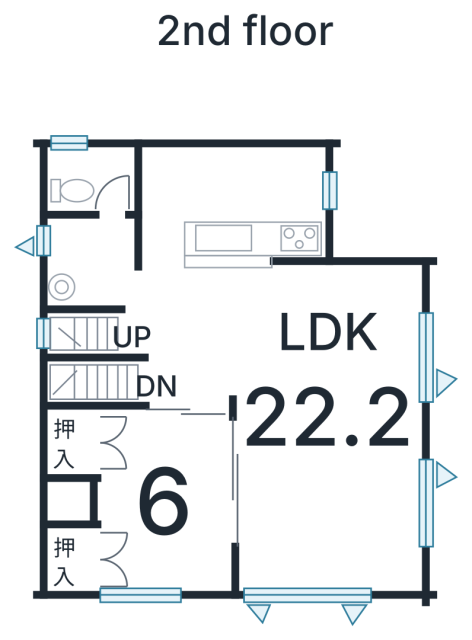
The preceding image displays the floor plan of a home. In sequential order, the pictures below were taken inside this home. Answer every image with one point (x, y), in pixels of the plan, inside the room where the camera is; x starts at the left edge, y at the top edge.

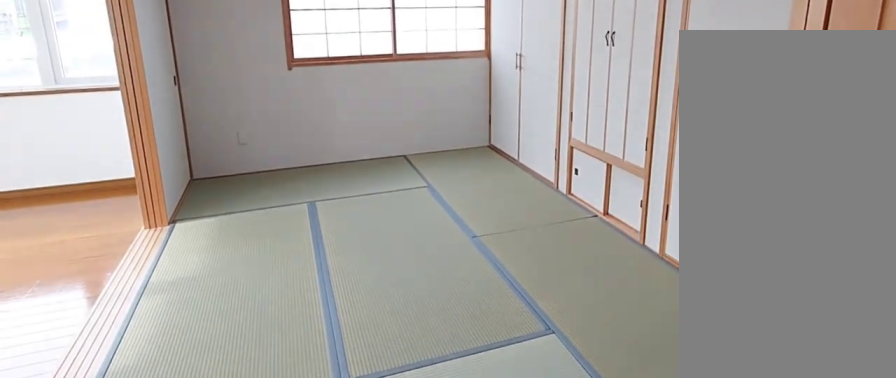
(163, 496)
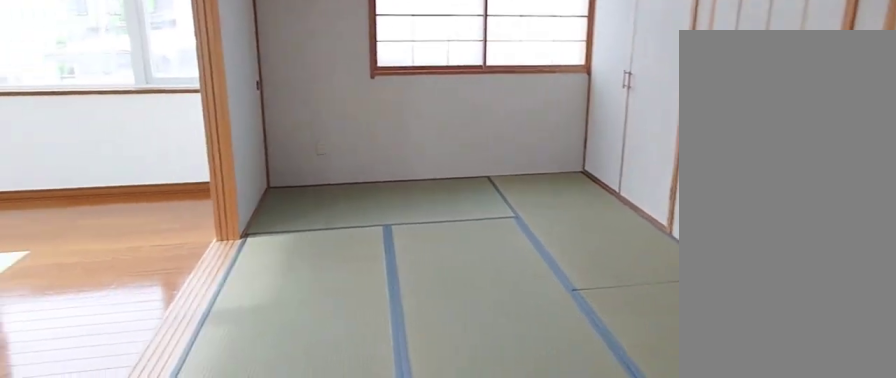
(163, 496)
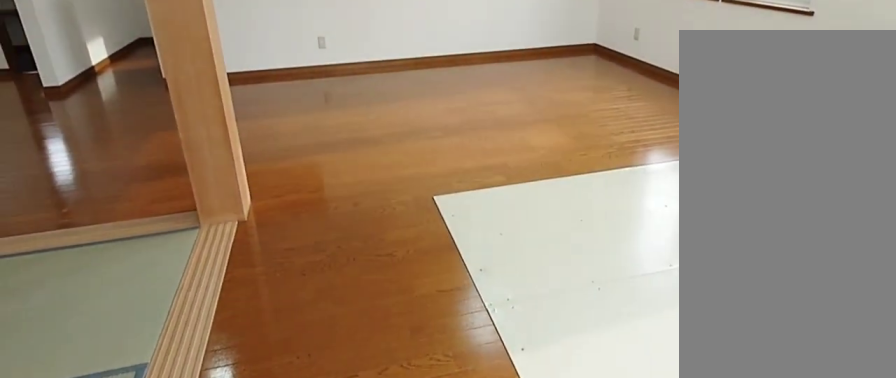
(326, 413)
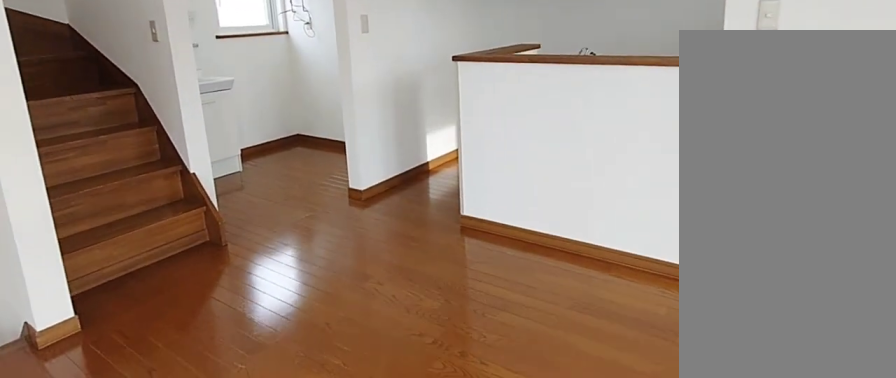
(326, 413)
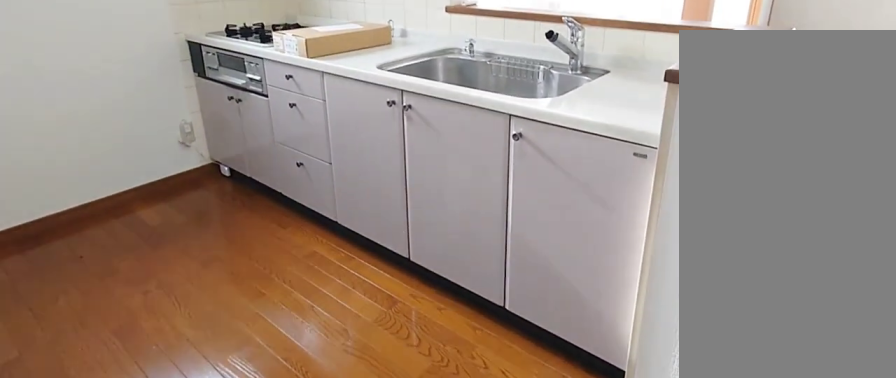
(226, 201)
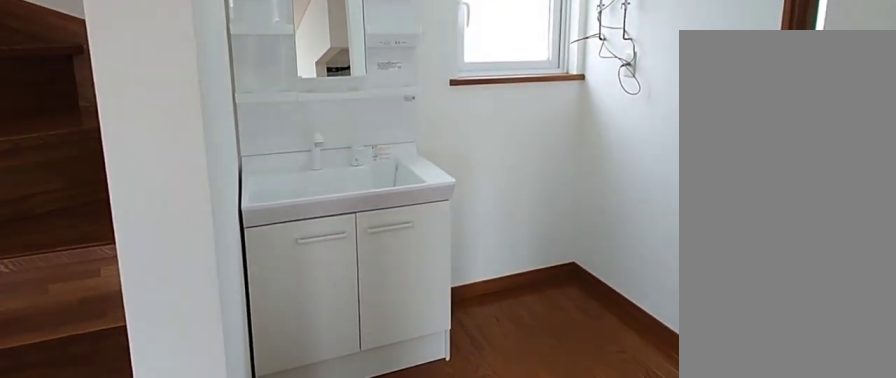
(92, 268)
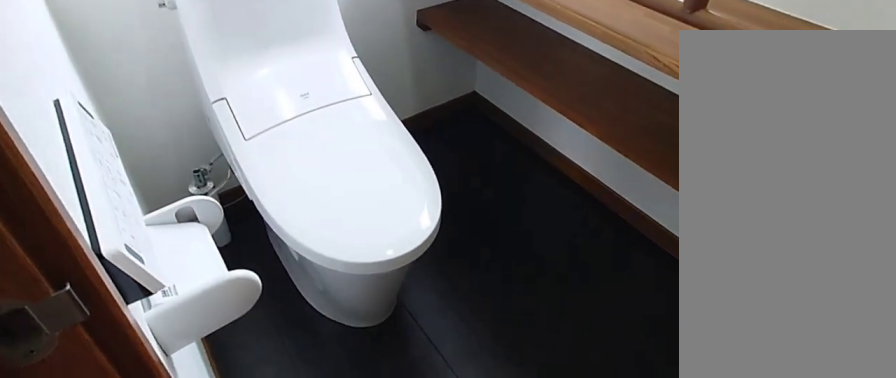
(83, 183)
